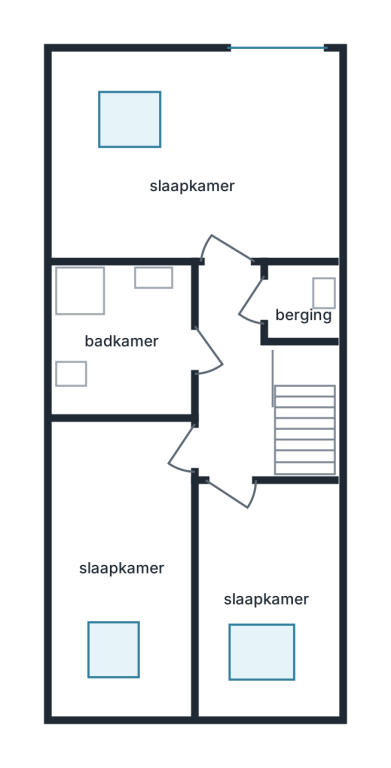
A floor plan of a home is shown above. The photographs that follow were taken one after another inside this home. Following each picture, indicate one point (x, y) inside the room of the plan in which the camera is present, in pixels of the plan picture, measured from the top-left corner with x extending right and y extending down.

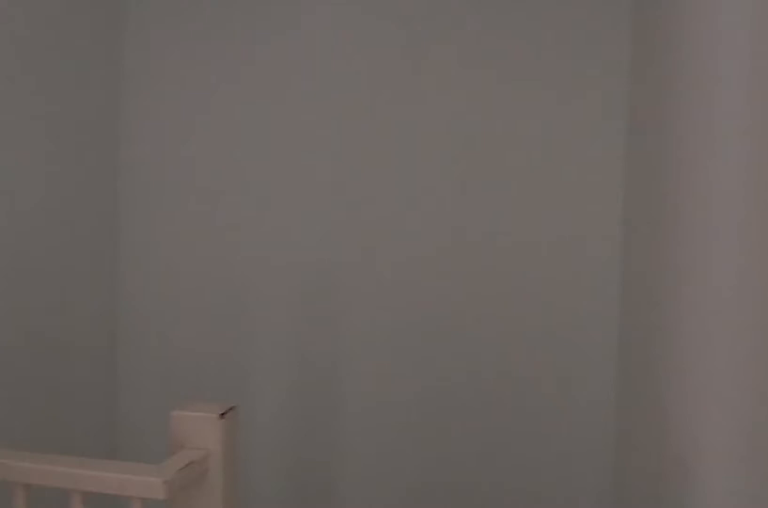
(234, 378)
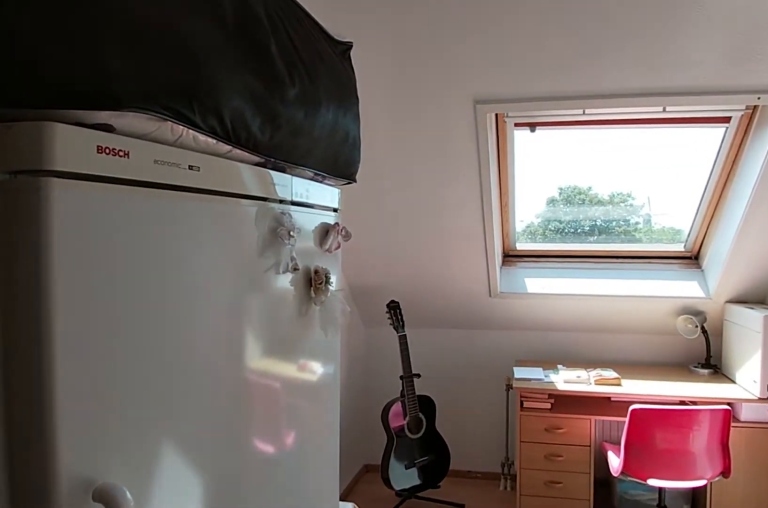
(267, 584)
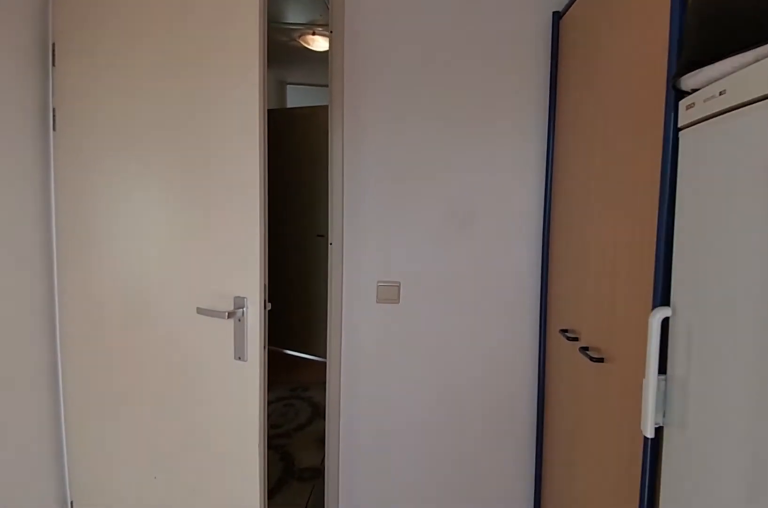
(267, 584)
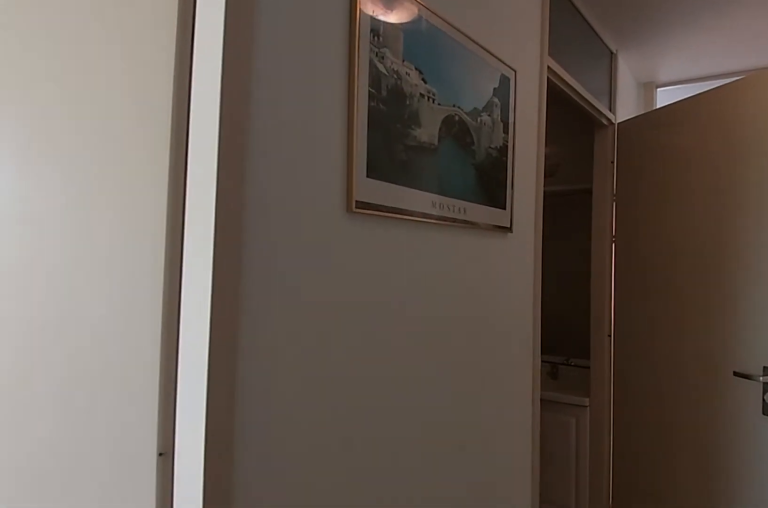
(234, 378)
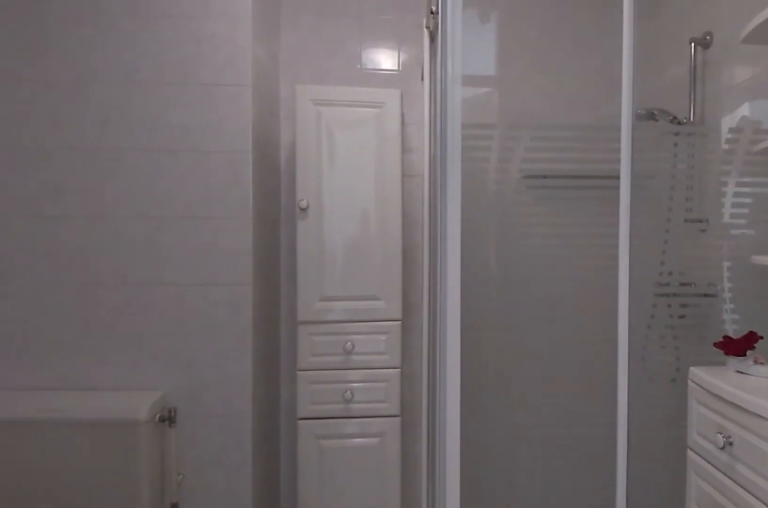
(121, 339)
